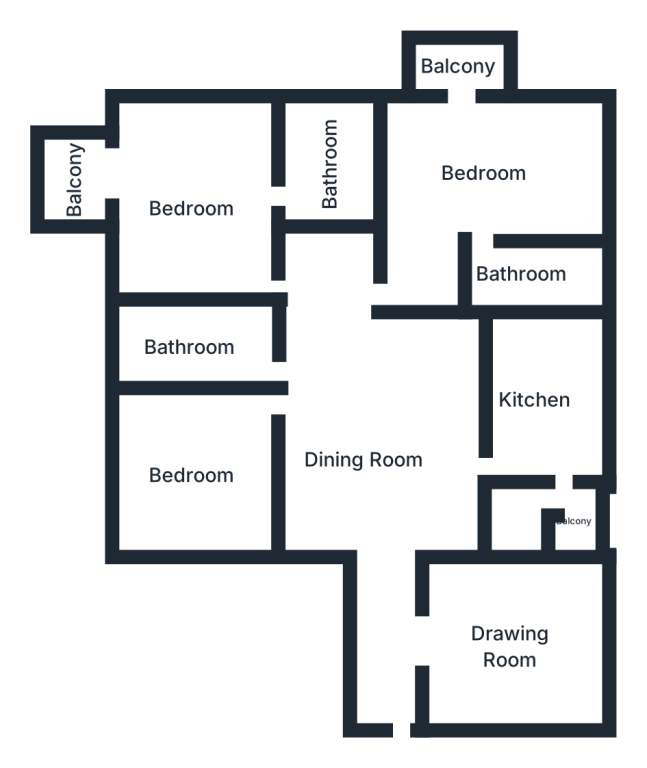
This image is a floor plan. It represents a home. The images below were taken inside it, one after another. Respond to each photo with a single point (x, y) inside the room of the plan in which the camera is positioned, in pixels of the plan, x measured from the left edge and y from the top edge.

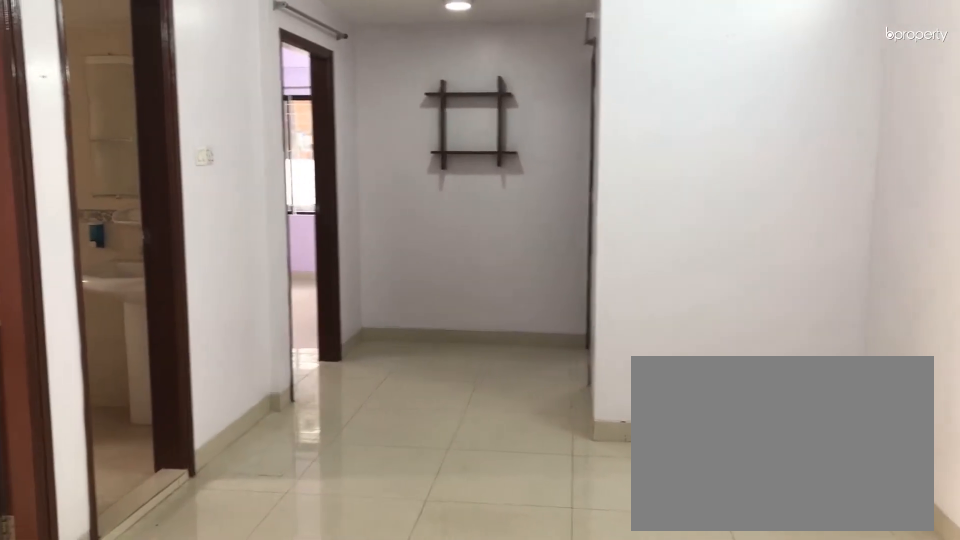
(363, 463)
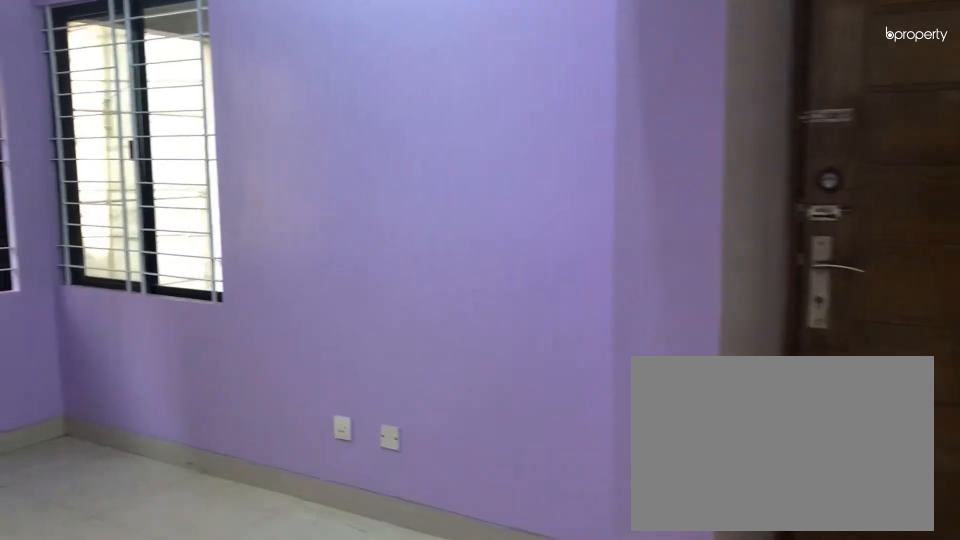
(511, 646)
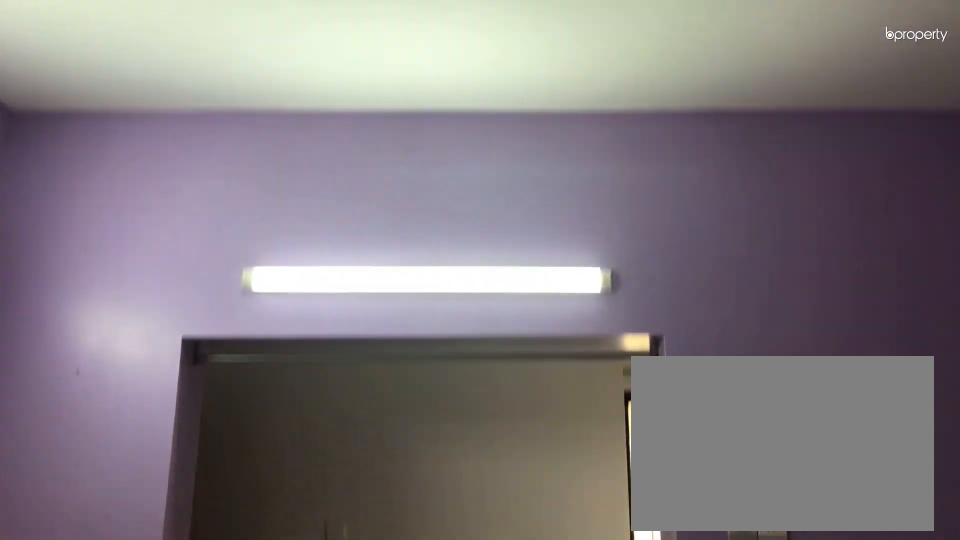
(511, 646)
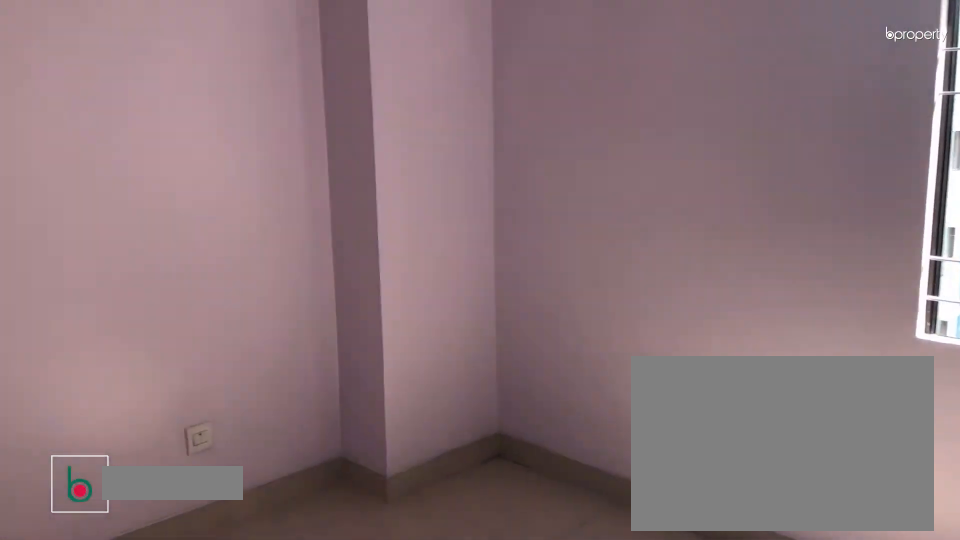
(188, 473)
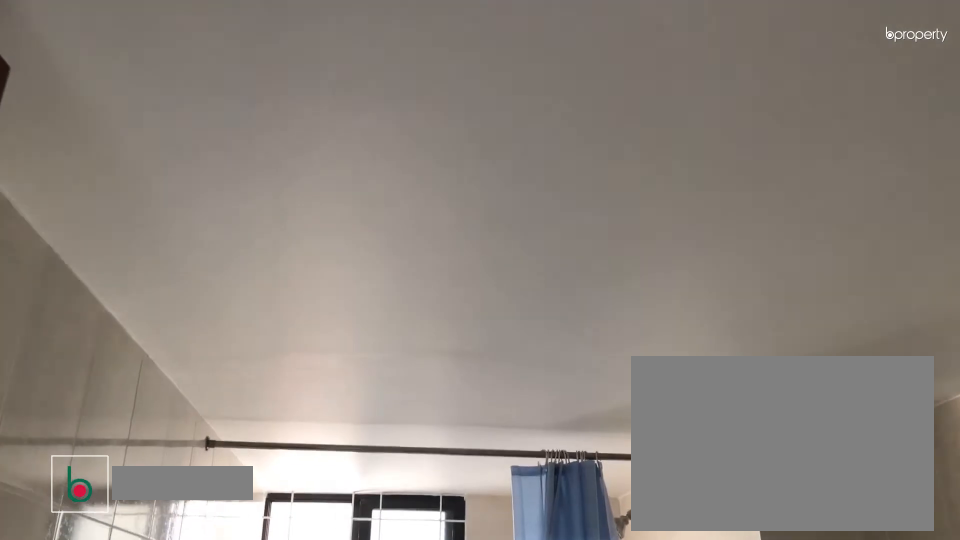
(193, 345)
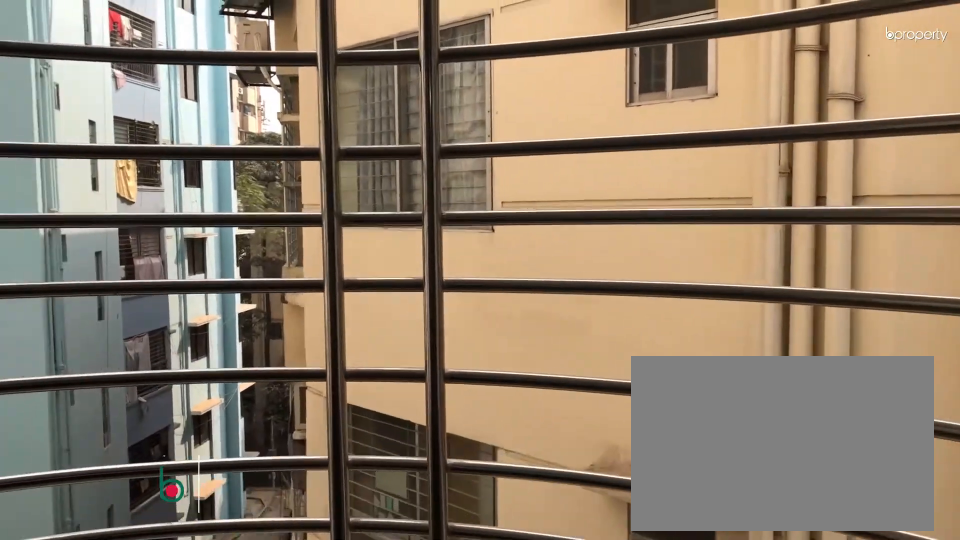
(76, 179)
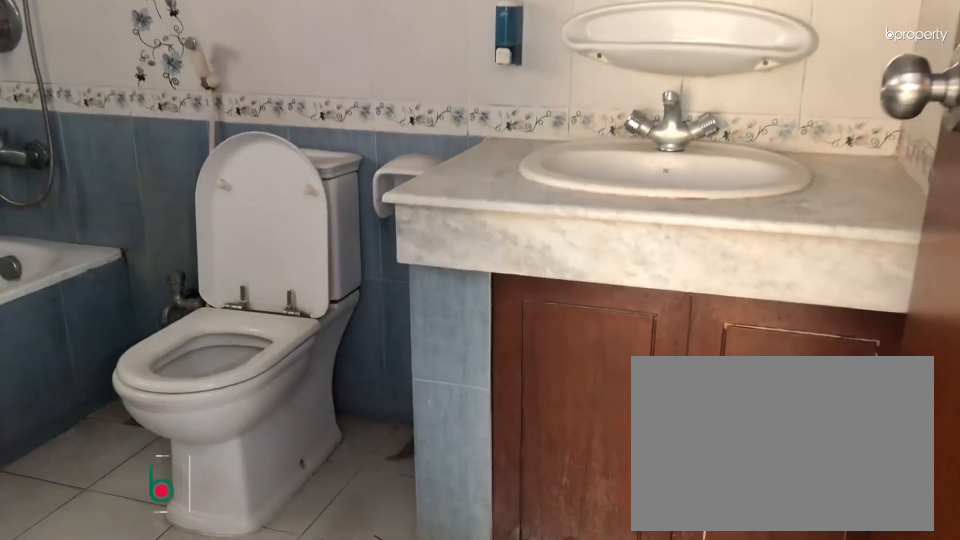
(325, 164)
